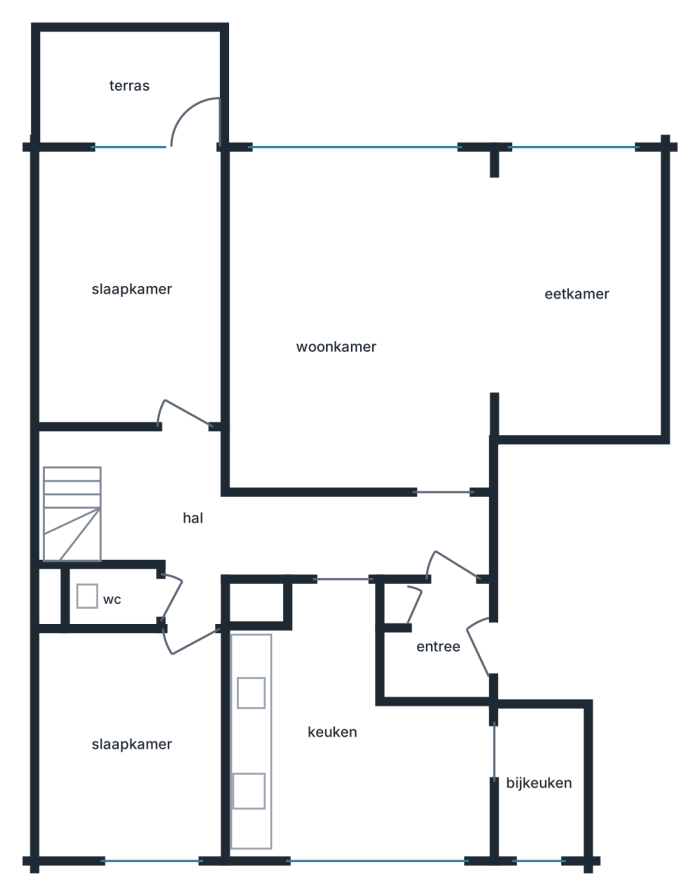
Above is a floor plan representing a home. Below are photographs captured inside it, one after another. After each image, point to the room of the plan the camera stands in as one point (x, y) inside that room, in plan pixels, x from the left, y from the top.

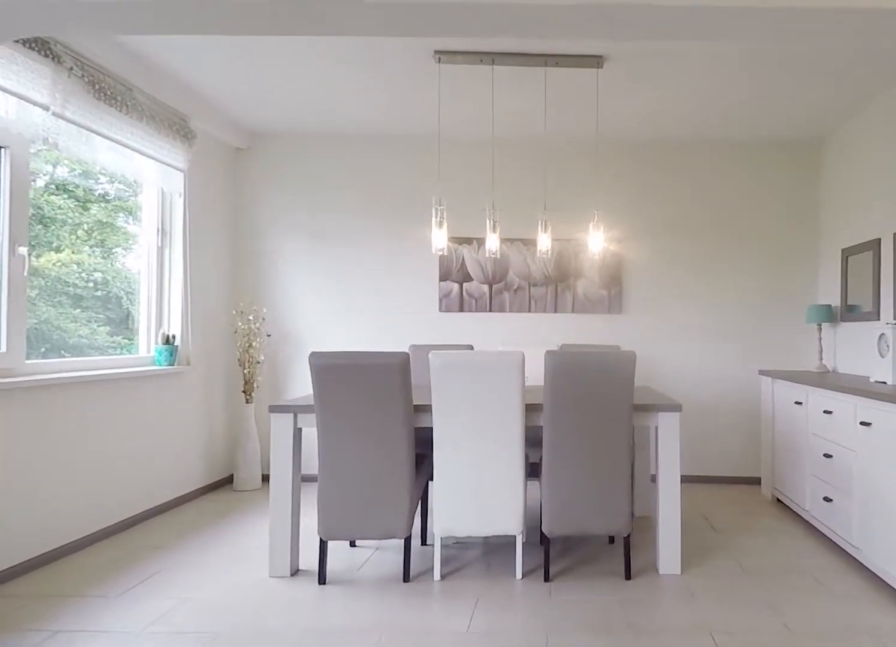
(361, 320)
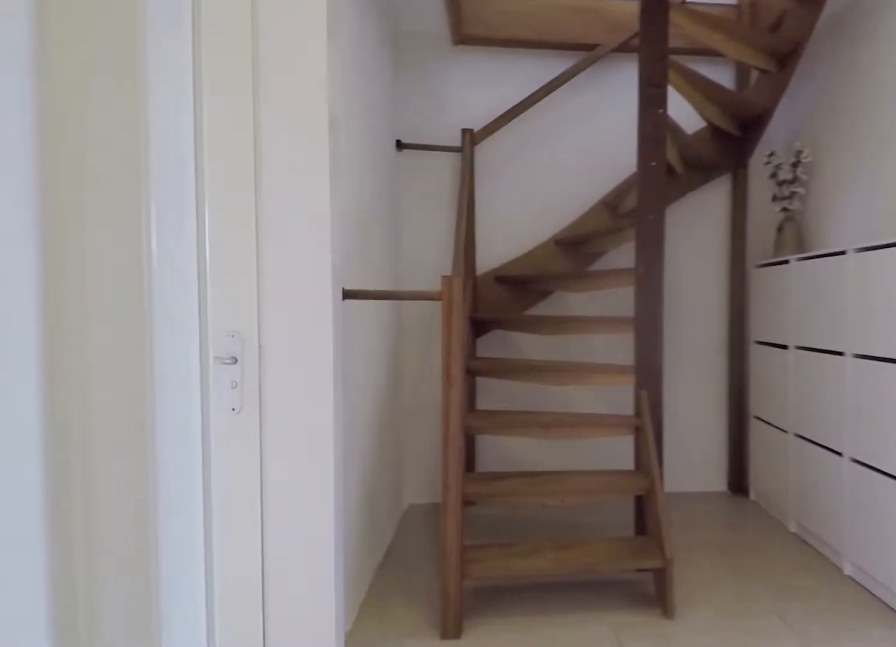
(293, 546)
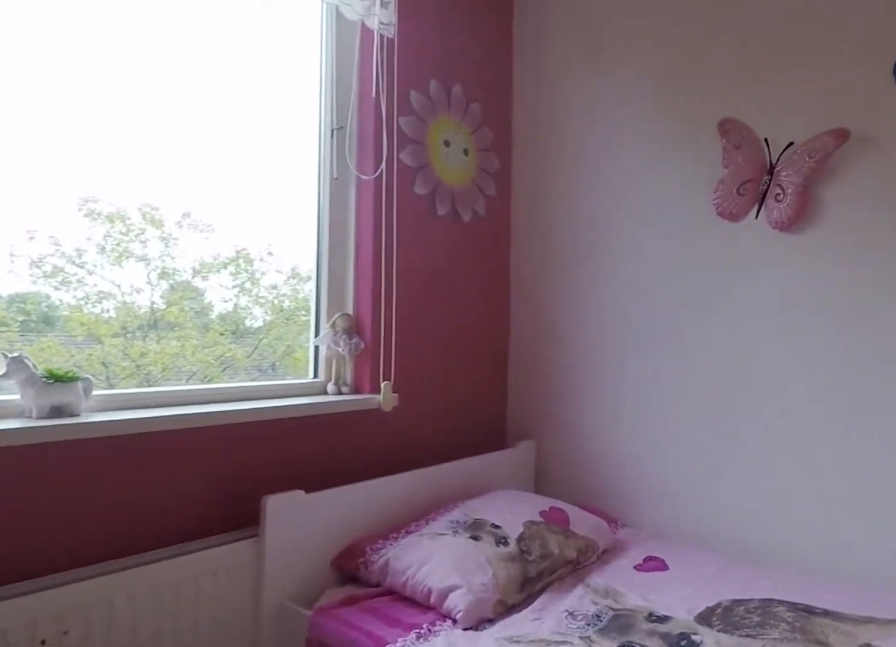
(133, 744)
